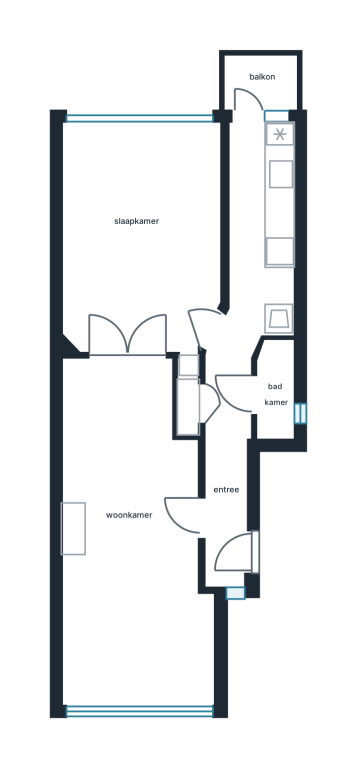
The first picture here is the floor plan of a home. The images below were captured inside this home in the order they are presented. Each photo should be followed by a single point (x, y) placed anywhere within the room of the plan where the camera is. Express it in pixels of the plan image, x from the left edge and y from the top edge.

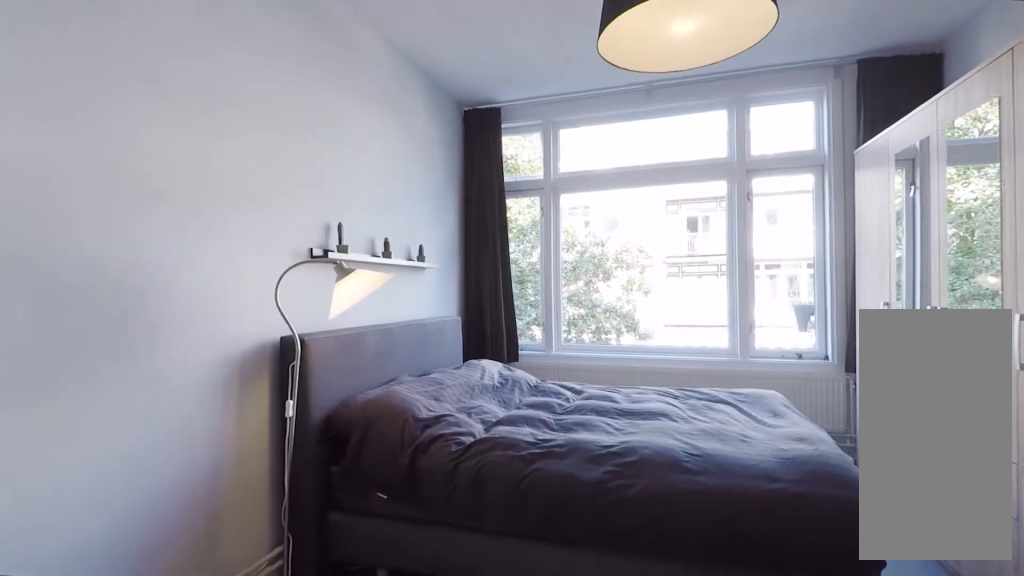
(142, 233)
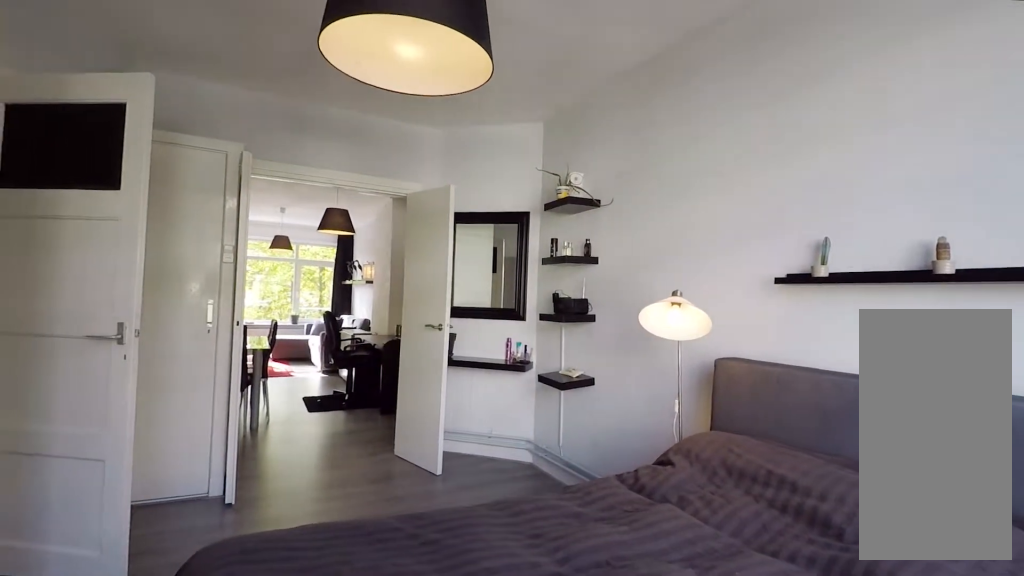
(138, 237)
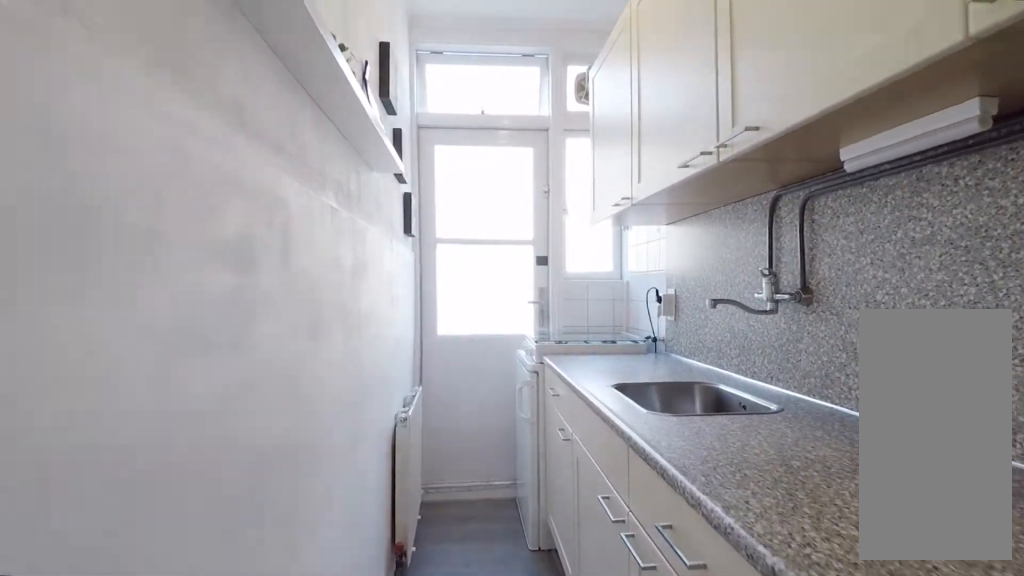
(264, 193)
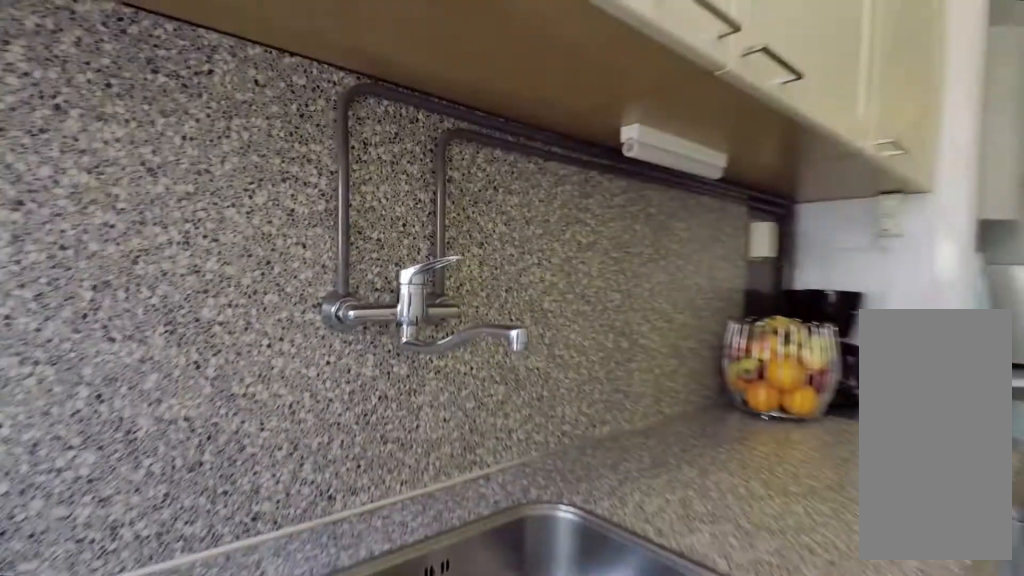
(264, 193)
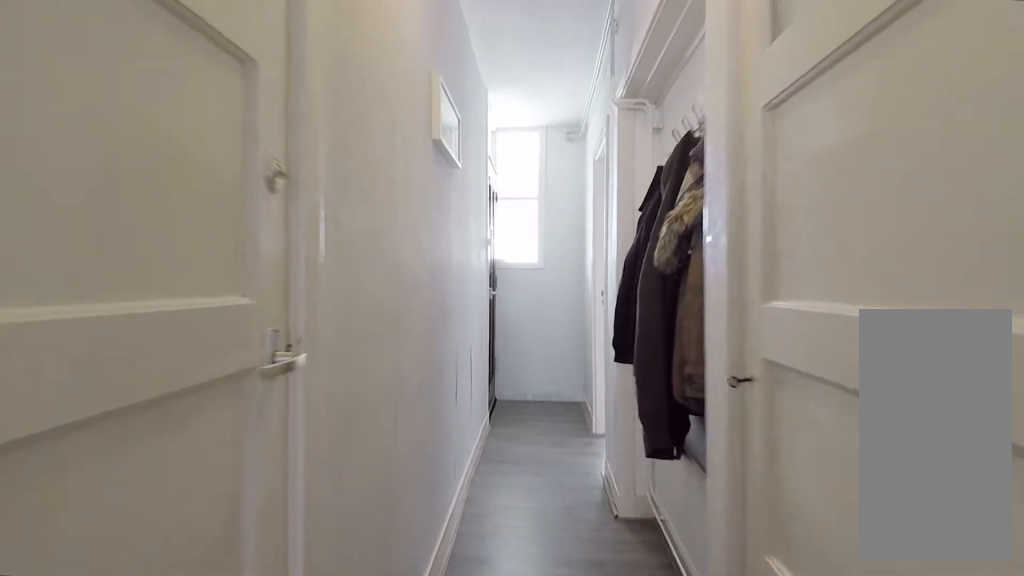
(241, 432)
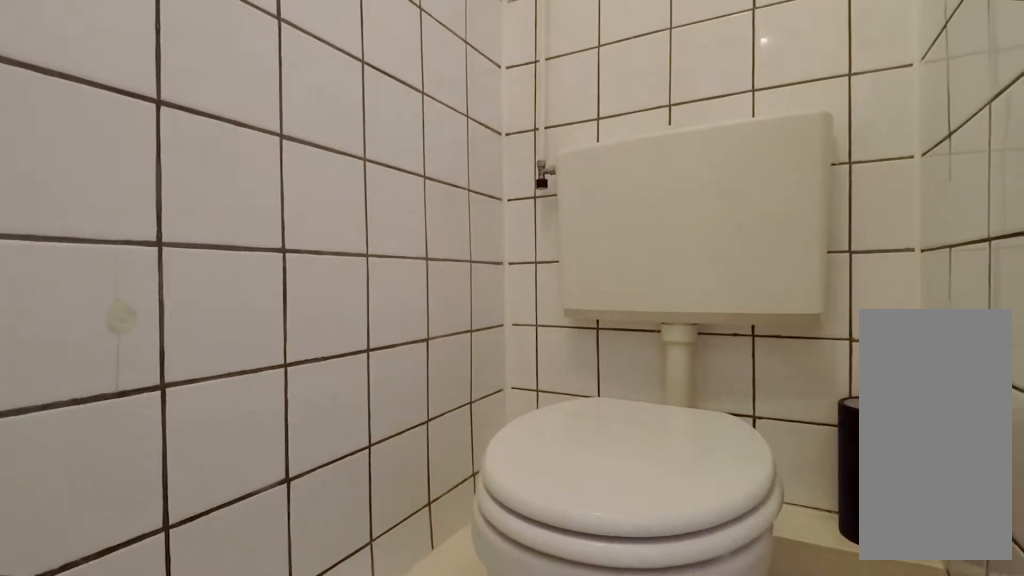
(275, 391)
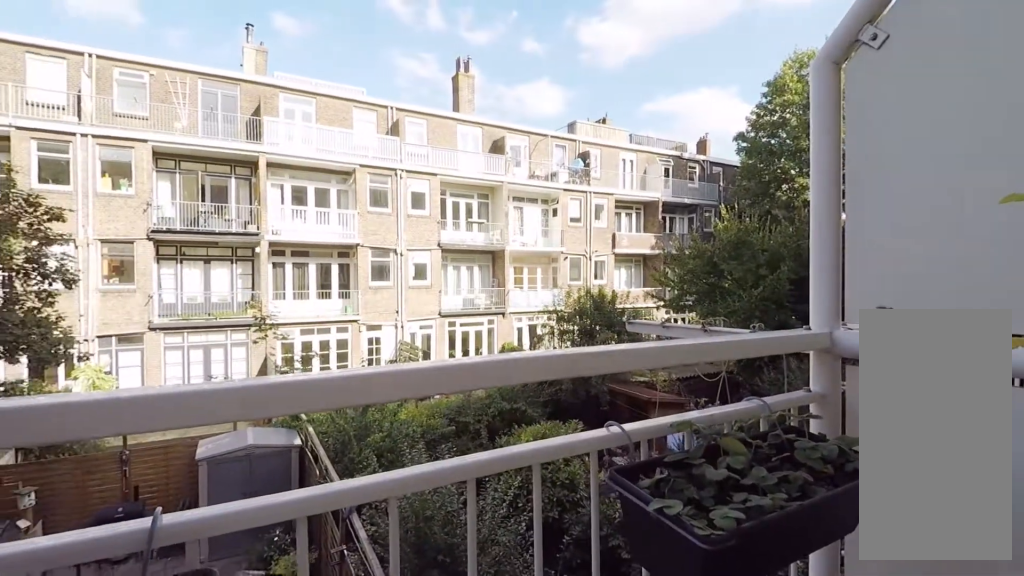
(260, 84)
